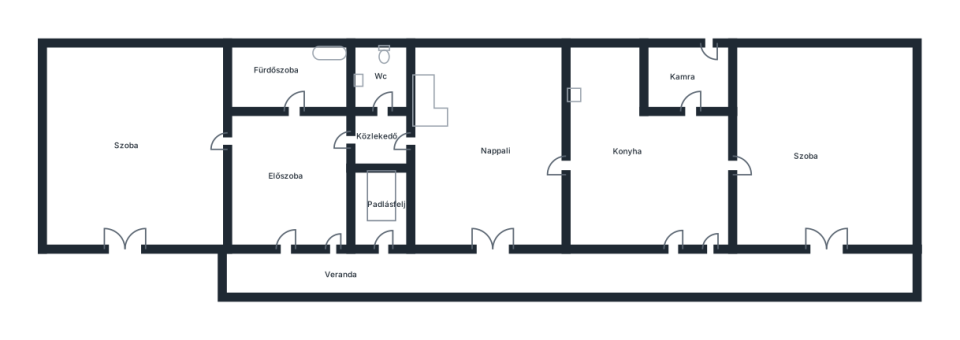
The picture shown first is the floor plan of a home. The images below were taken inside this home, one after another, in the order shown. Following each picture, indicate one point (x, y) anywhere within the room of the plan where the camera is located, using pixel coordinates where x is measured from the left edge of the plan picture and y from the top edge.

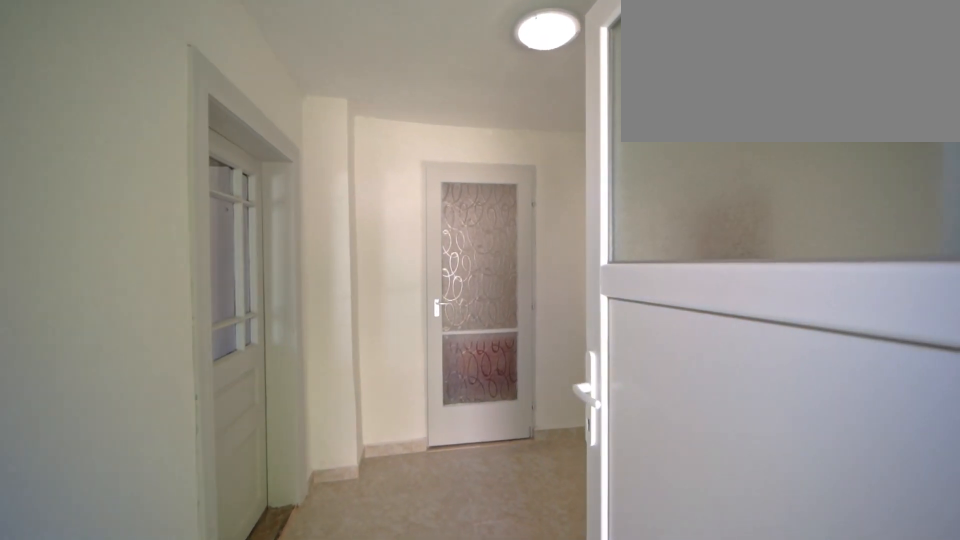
(292, 188)
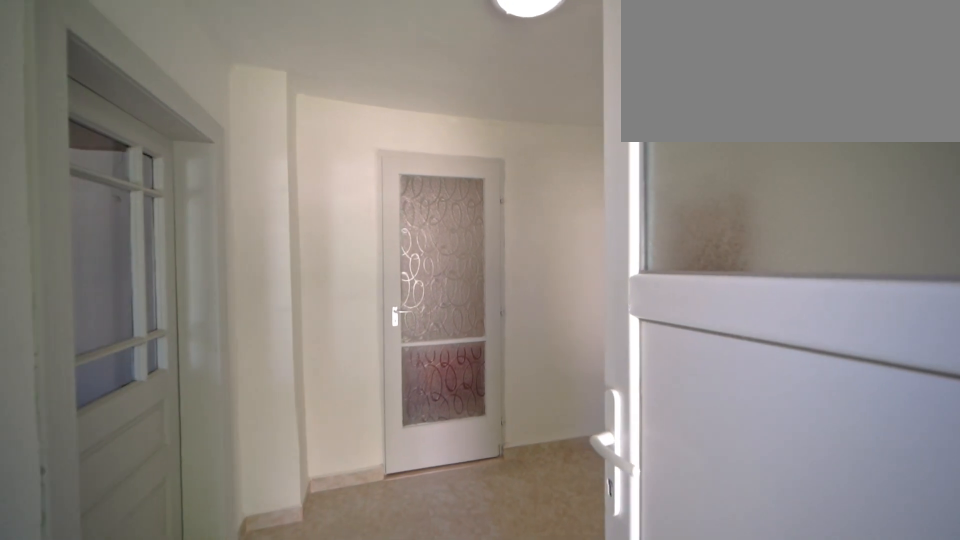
(292, 188)
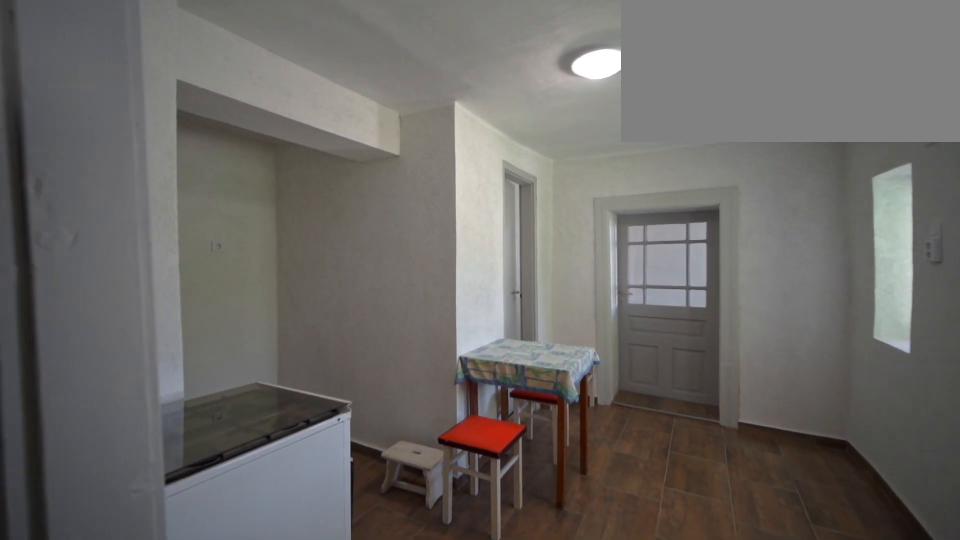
(647, 151)
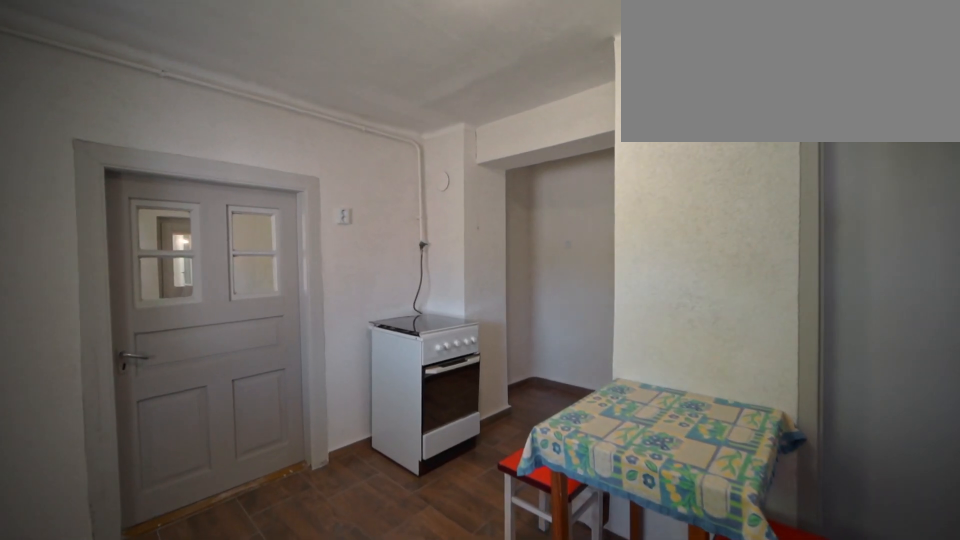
(647, 151)
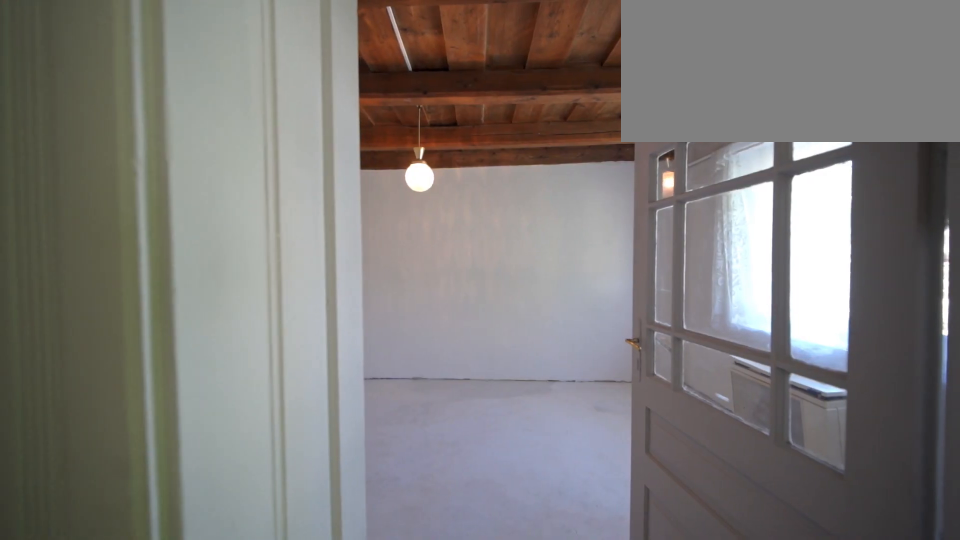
(830, 149)
